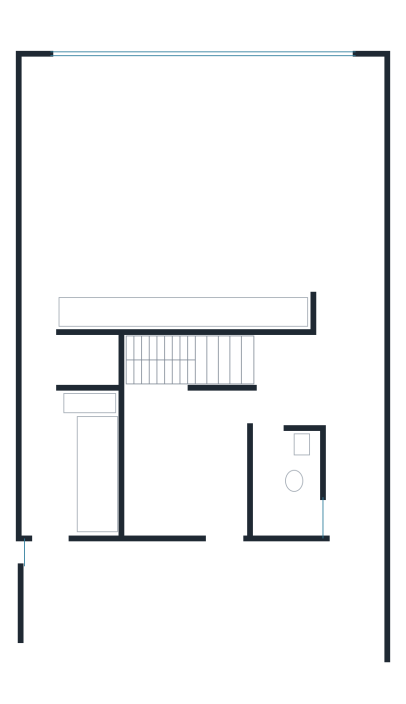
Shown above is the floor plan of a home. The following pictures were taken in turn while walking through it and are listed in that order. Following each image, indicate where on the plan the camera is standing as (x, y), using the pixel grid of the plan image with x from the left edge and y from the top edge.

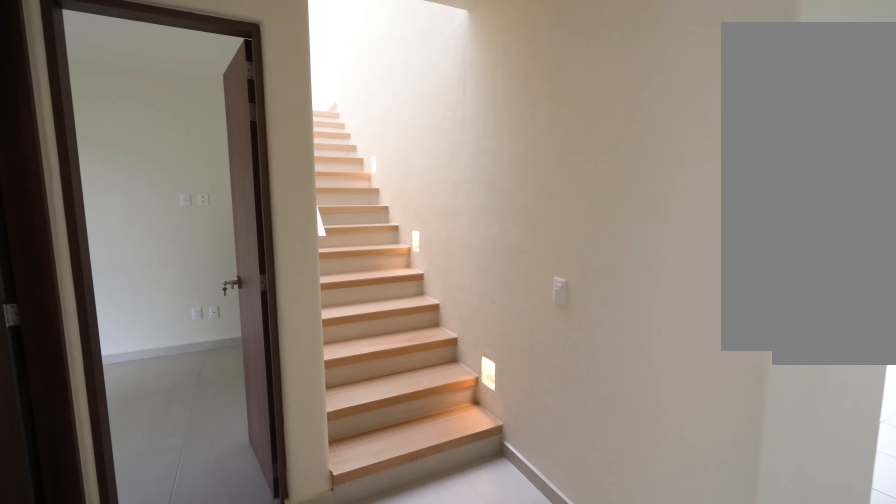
(355, 420)
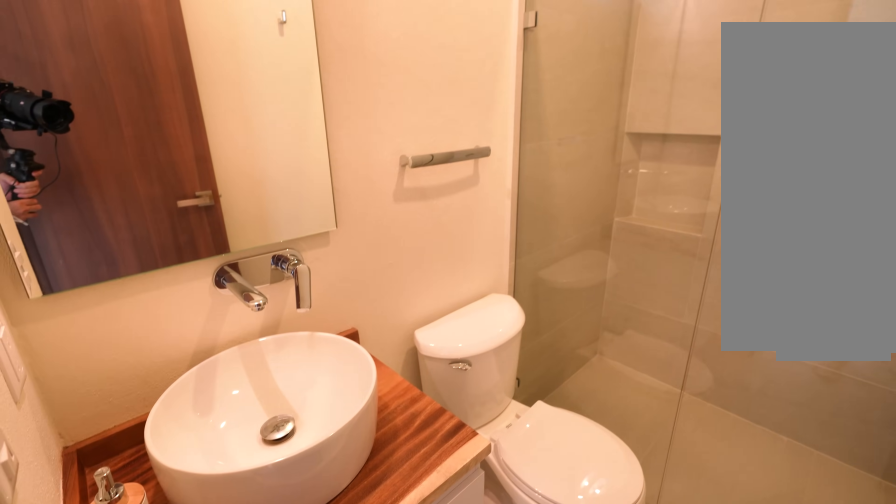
(271, 433)
